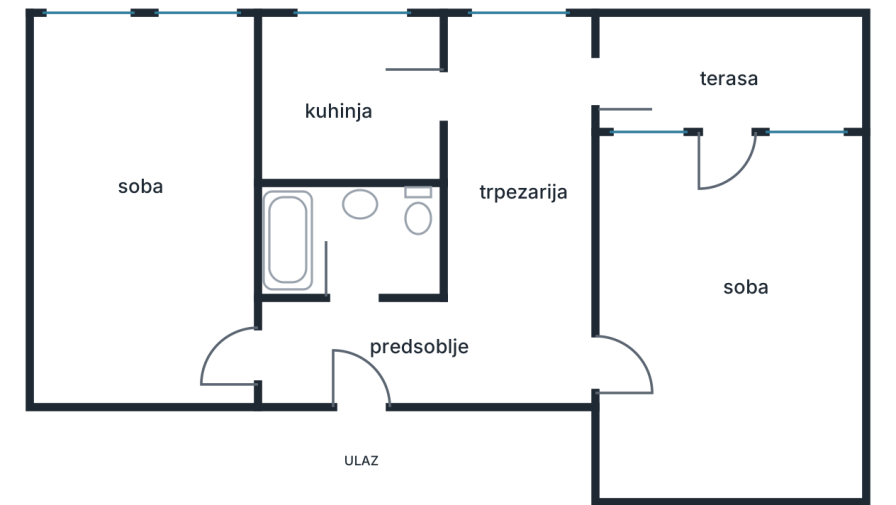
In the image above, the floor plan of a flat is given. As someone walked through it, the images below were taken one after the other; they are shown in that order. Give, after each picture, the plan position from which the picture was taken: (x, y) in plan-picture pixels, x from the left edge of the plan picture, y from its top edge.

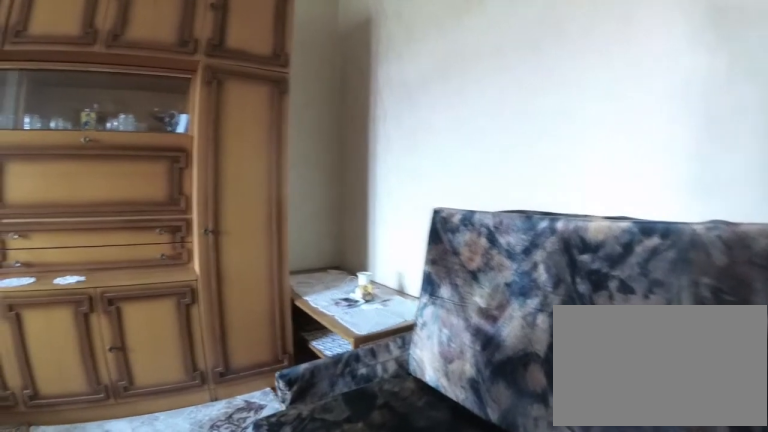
(686, 426)
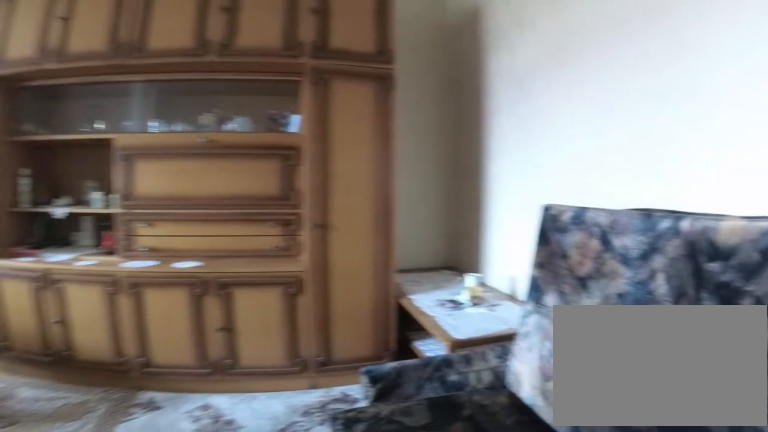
(686, 440)
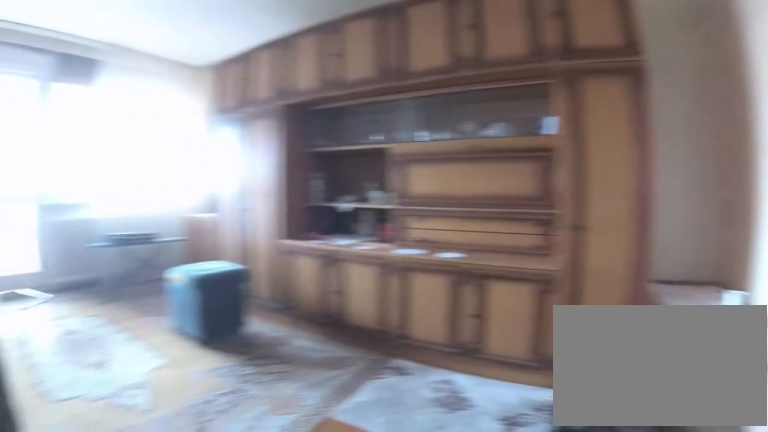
(693, 454)
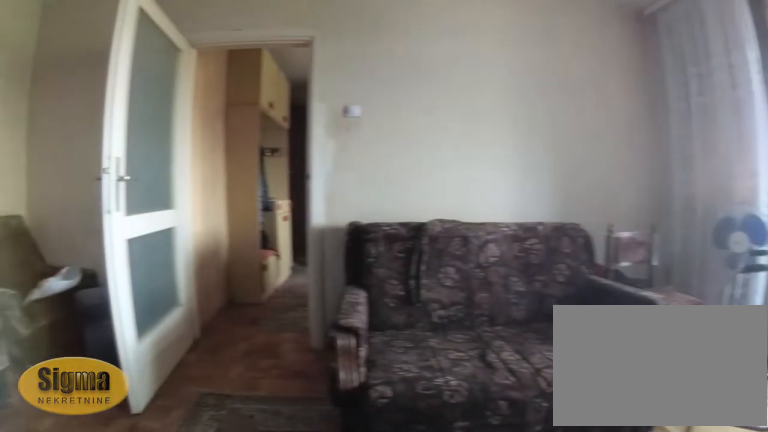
(748, 334)
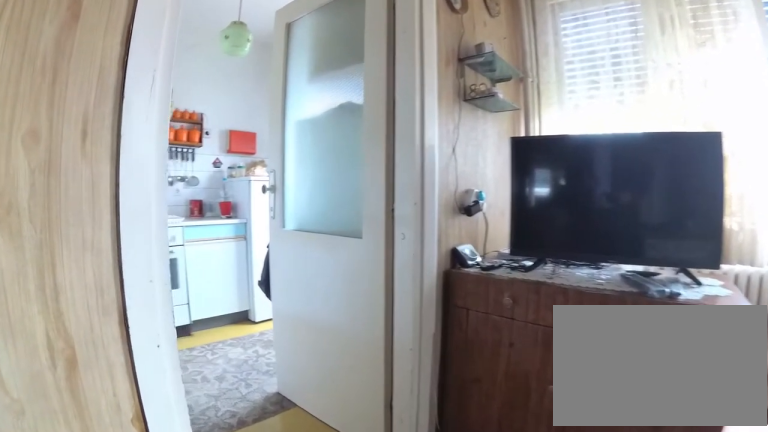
(523, 153)
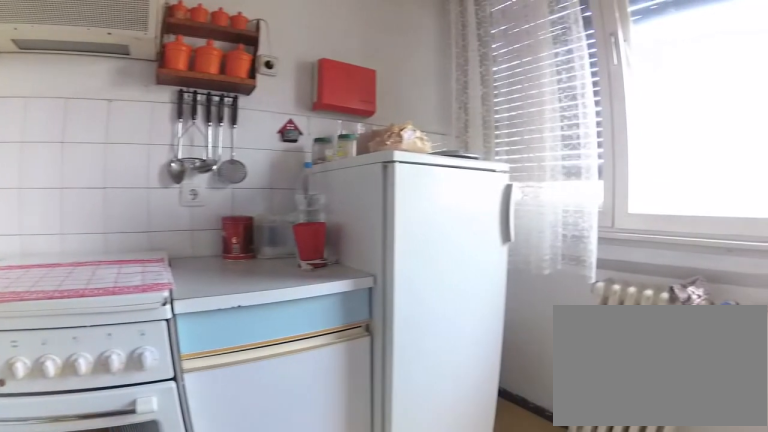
(345, 121)
